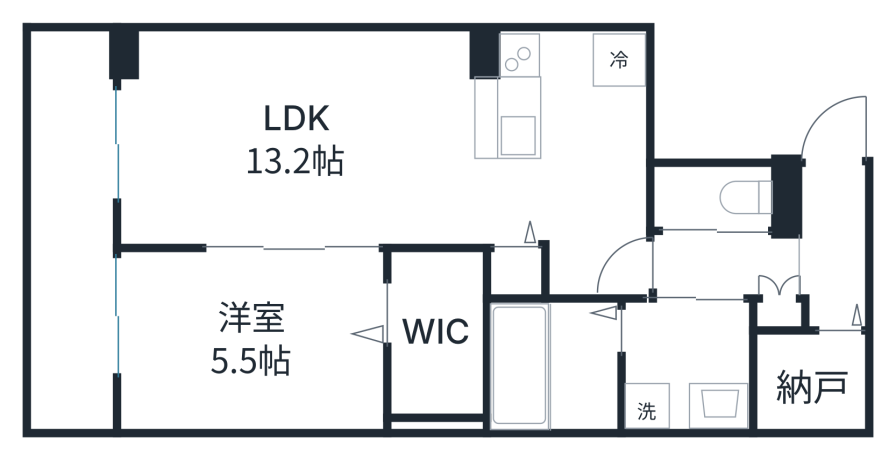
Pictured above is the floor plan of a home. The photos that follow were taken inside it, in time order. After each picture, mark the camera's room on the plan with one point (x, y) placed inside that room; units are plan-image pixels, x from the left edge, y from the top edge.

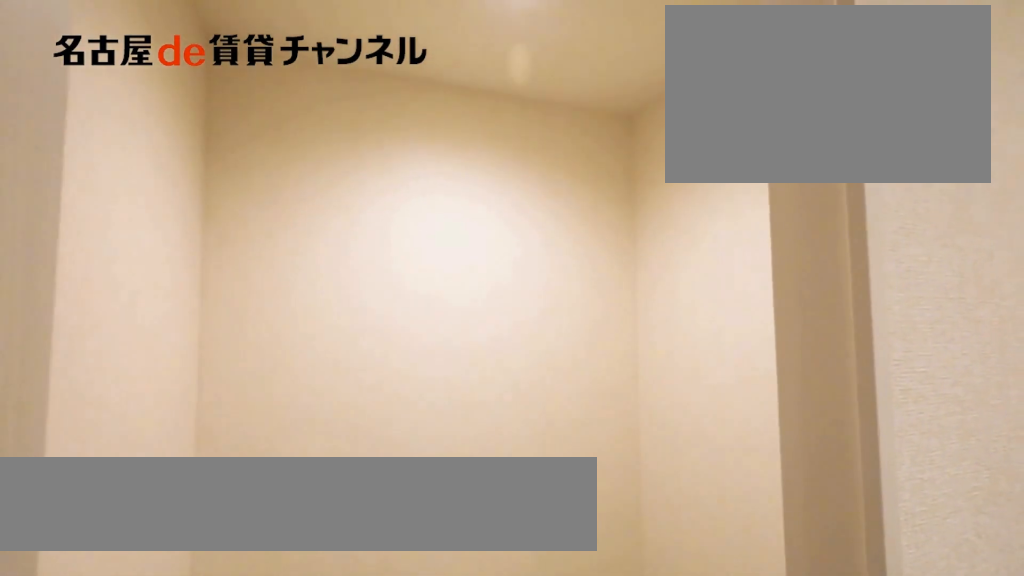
(808, 379)
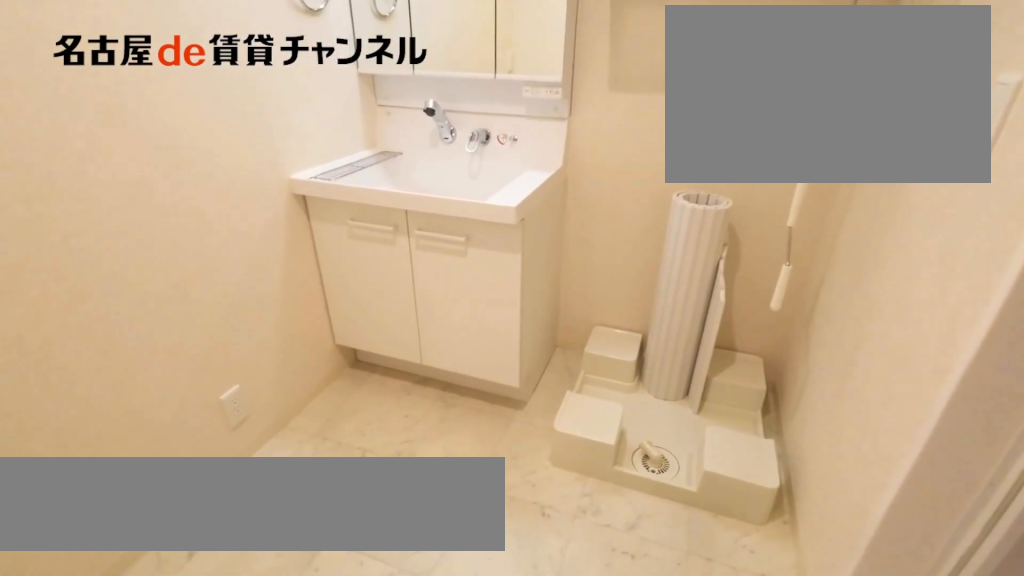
(685, 363)
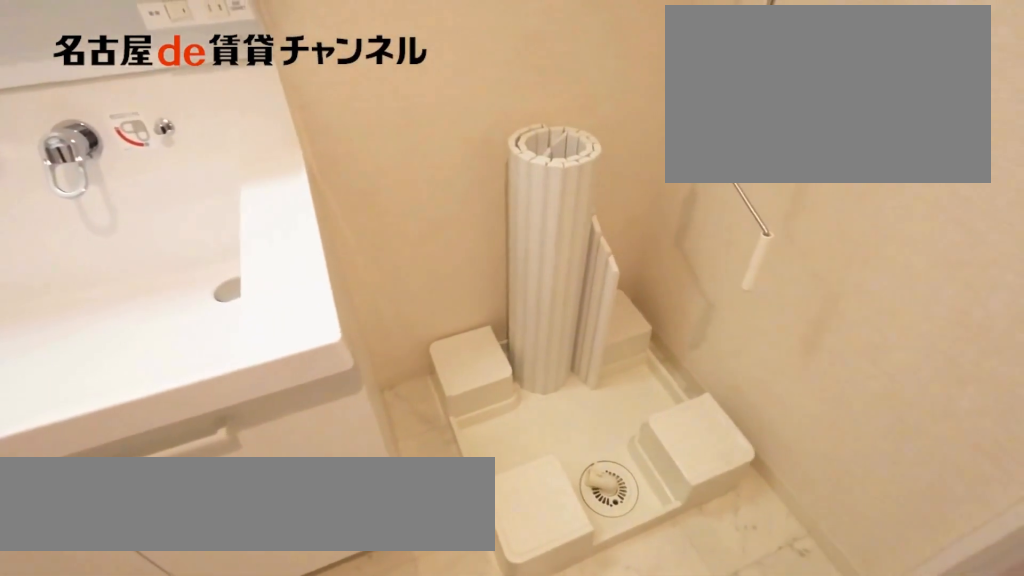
(685, 363)
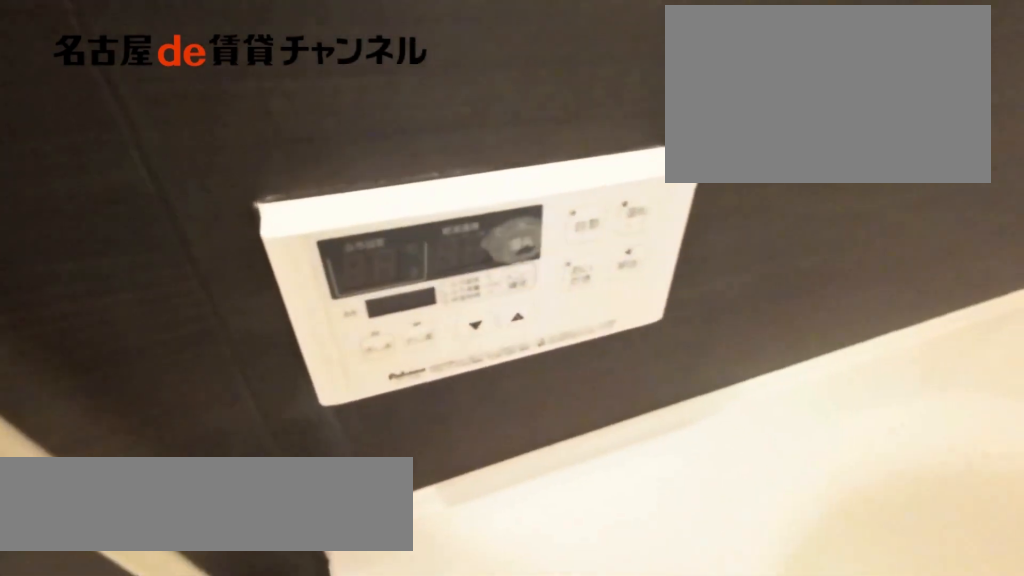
(551, 364)
